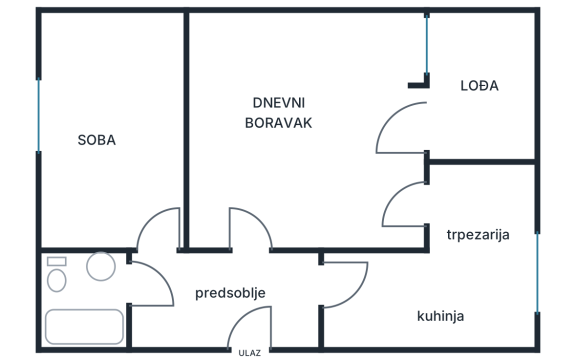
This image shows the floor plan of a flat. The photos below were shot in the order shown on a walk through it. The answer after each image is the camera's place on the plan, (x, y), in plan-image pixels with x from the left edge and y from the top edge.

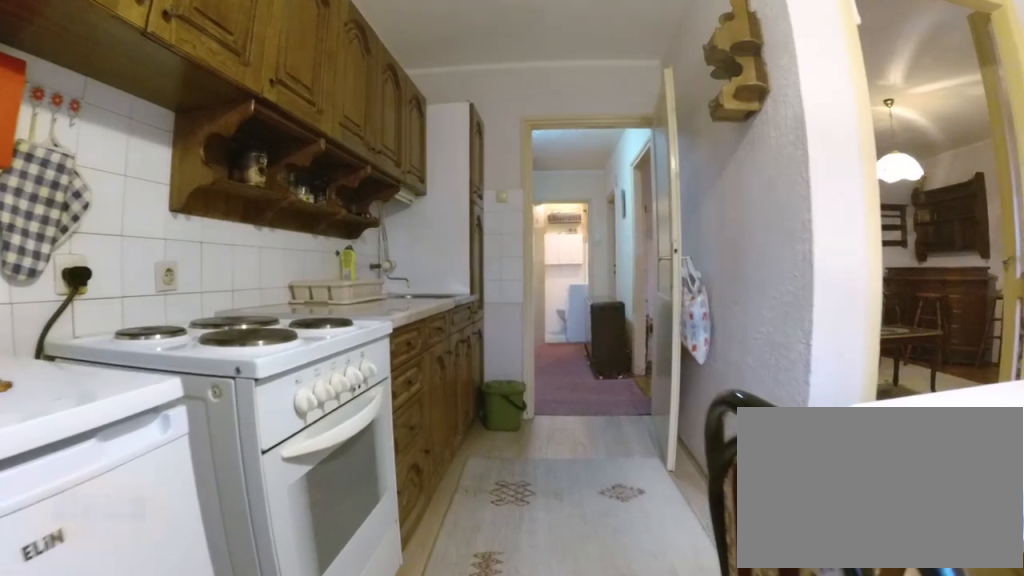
(495, 285)
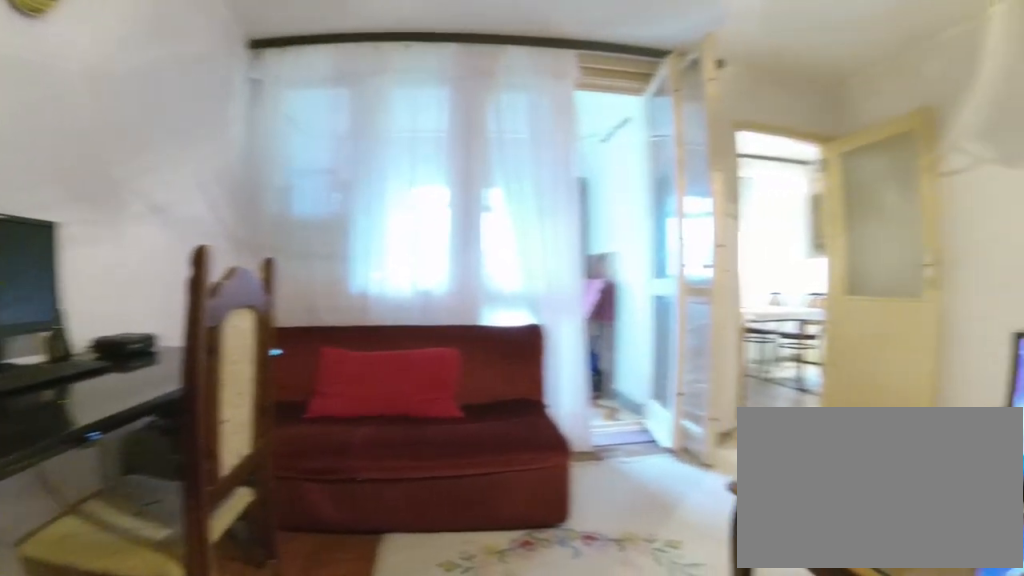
(243, 128)
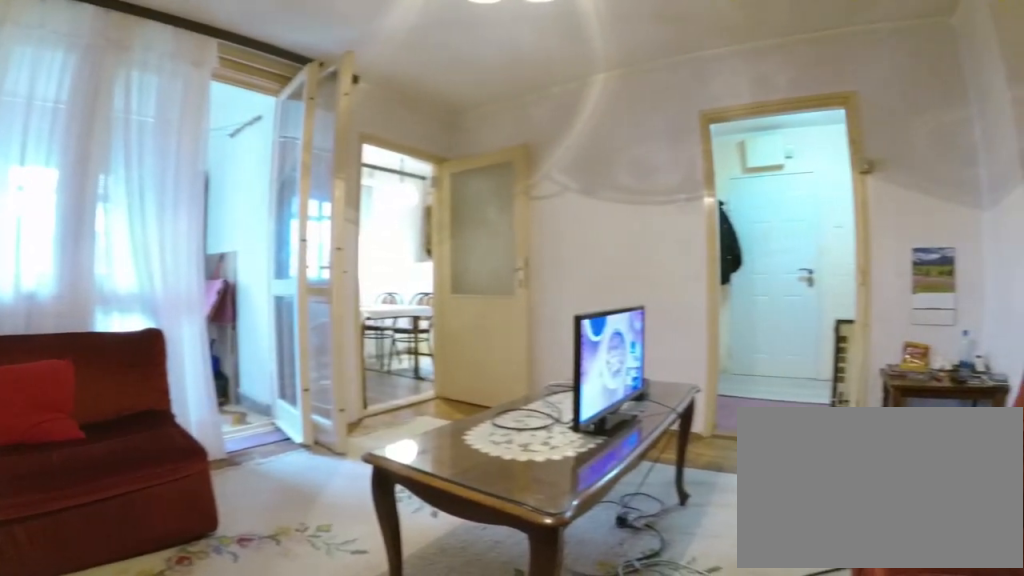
(236, 104)
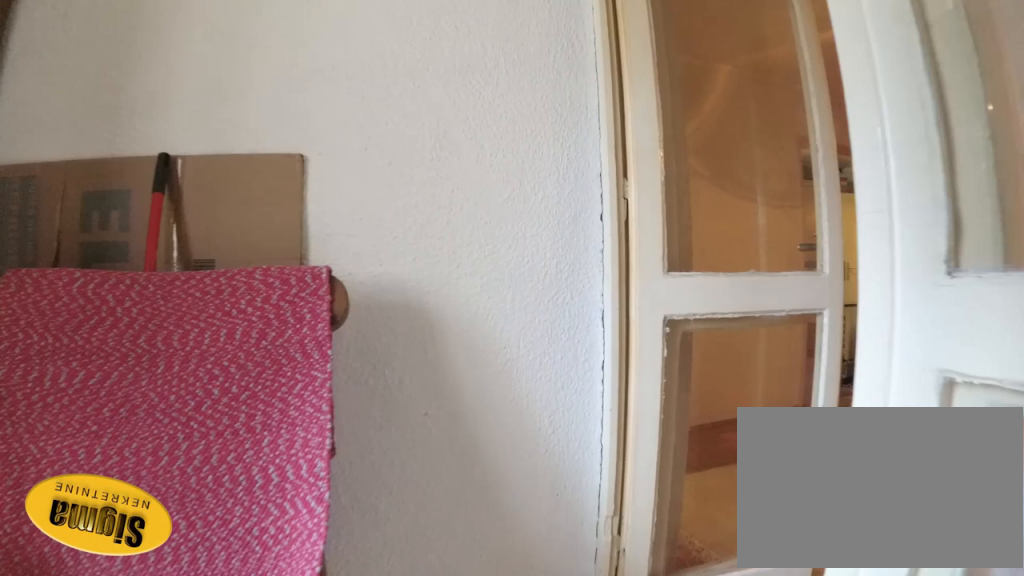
(473, 91)
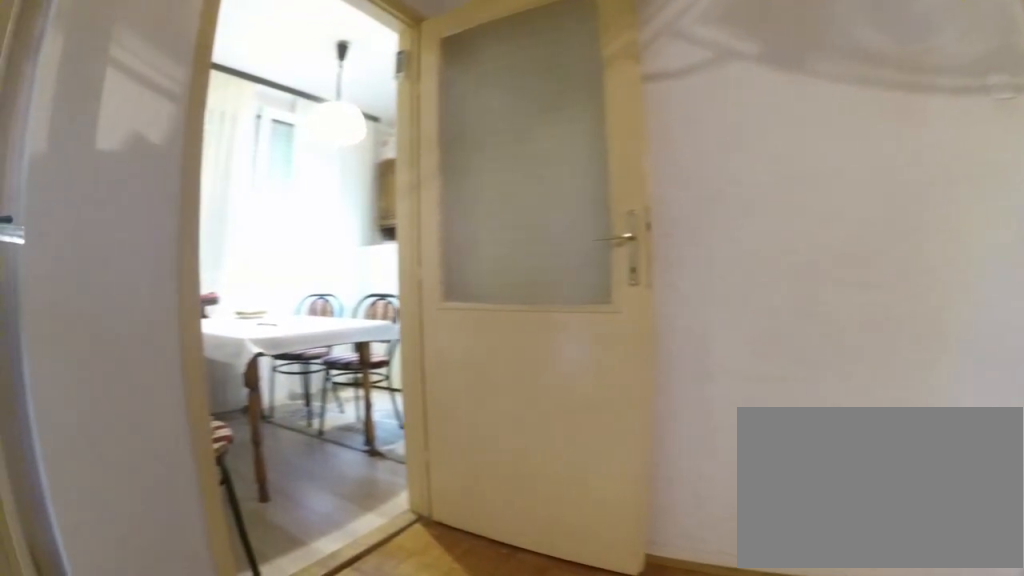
(362, 147)
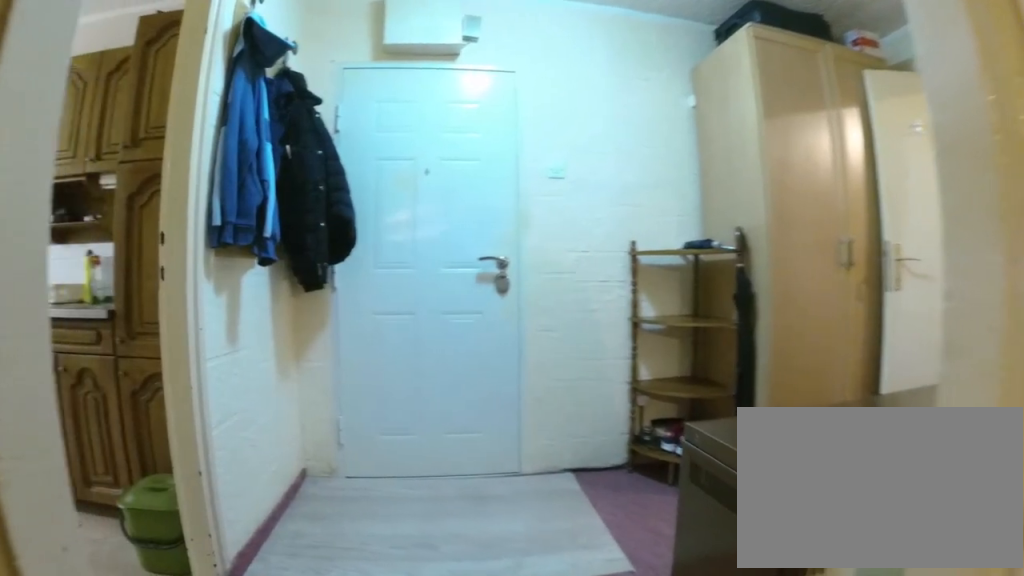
(260, 204)
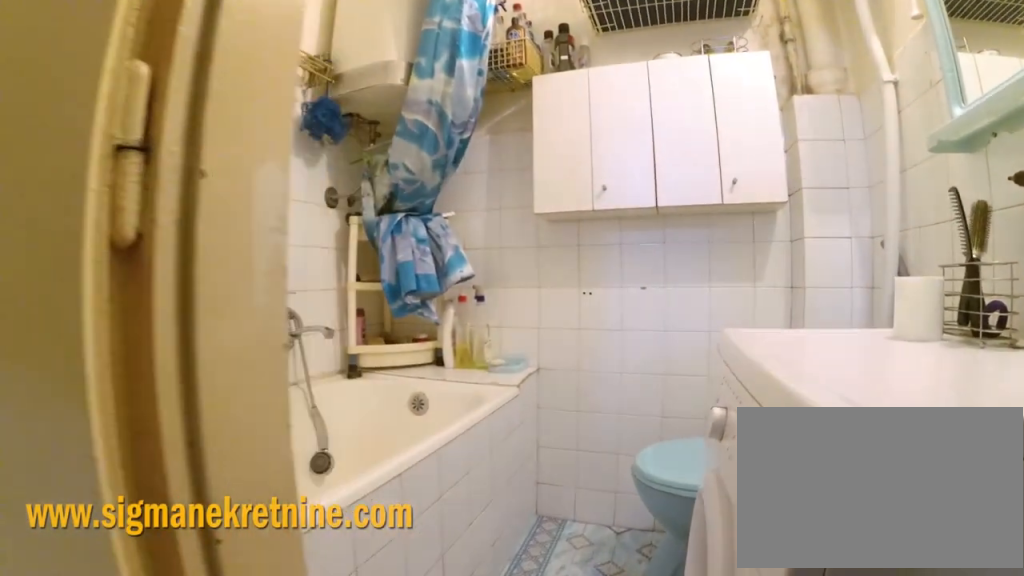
(146, 280)
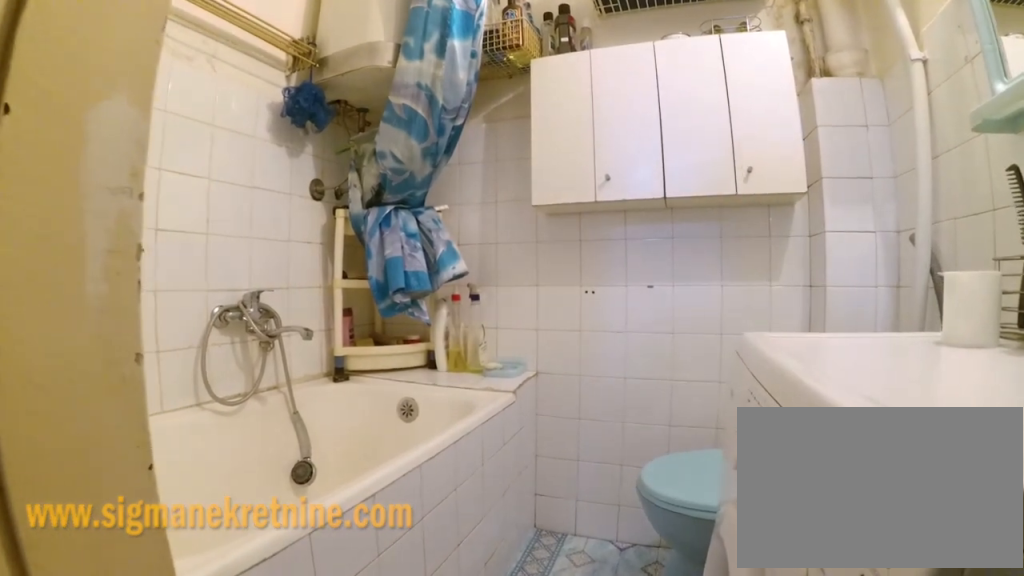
(139, 280)
